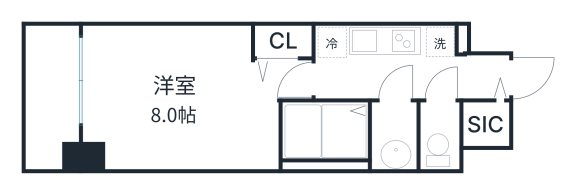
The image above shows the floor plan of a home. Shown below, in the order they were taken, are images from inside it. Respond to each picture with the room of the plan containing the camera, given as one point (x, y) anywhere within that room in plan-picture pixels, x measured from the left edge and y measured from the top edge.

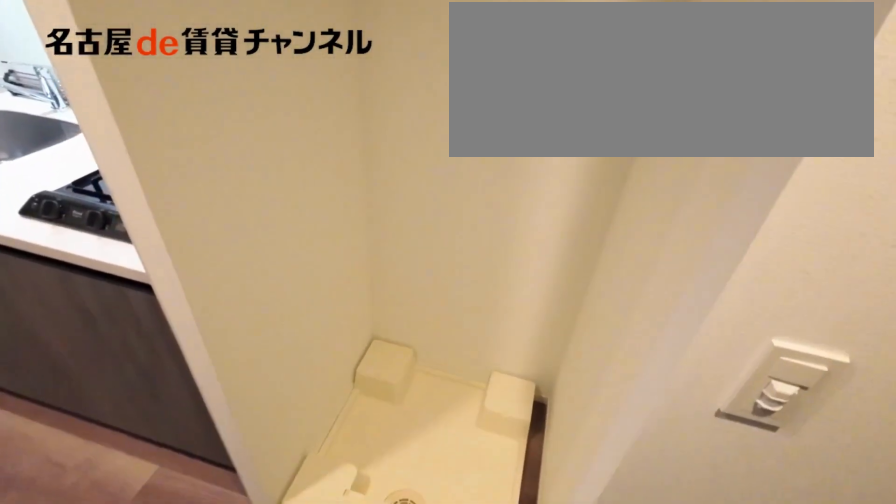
(445, 40)
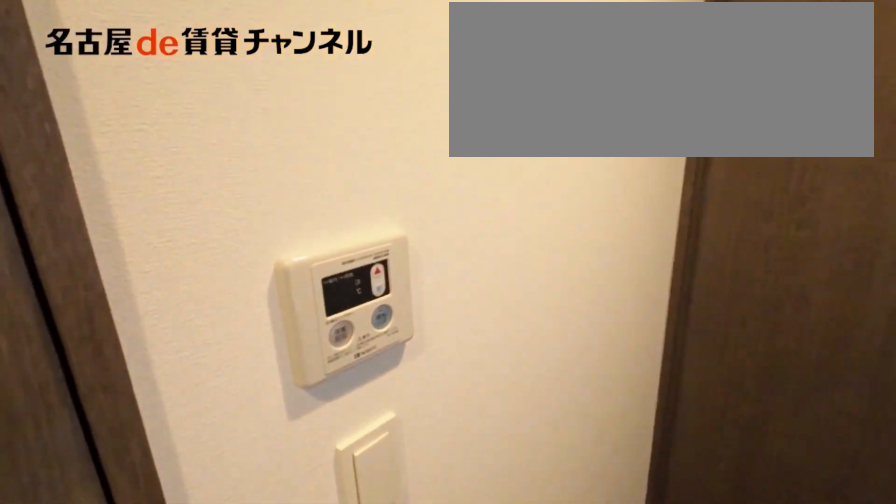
(387, 78)
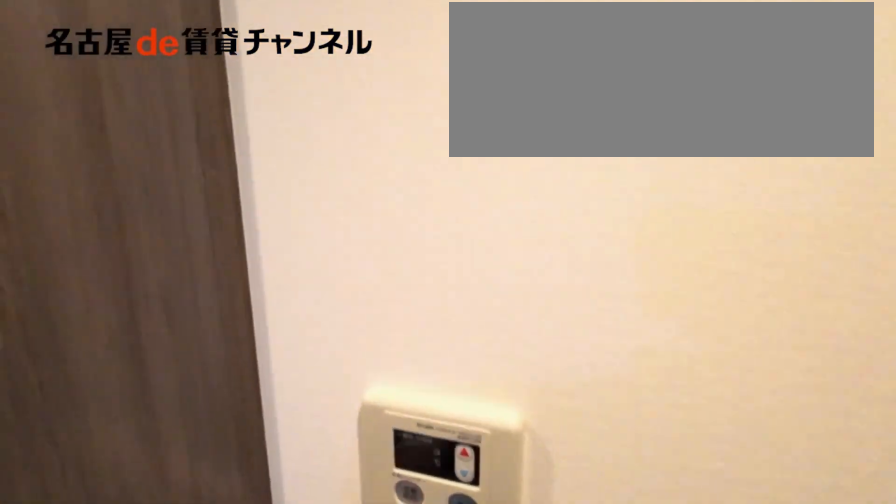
(387, 78)
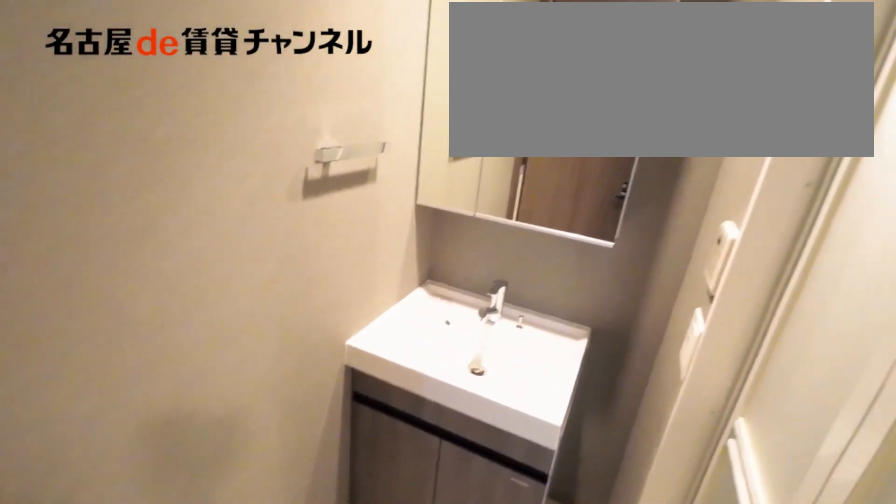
(393, 134)
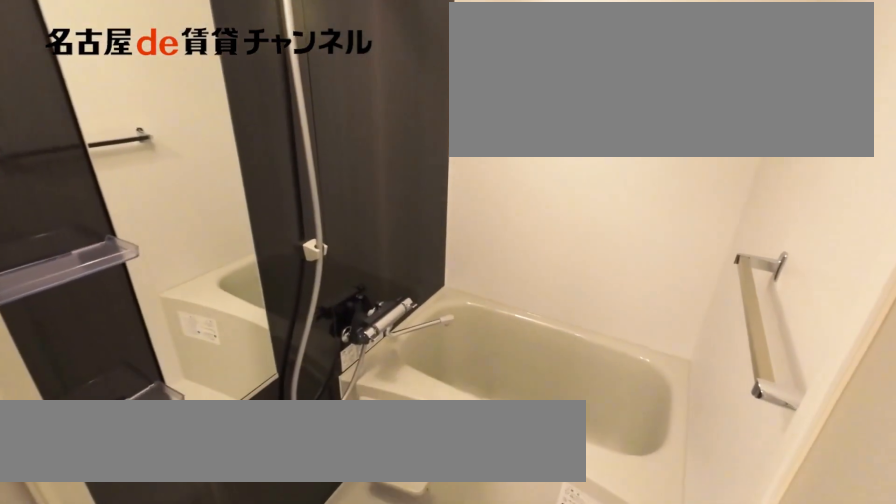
(326, 131)
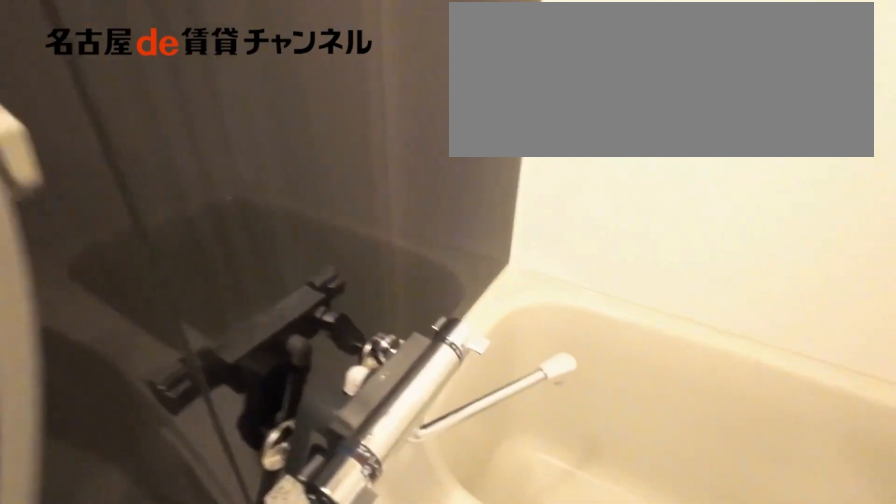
(326, 131)
